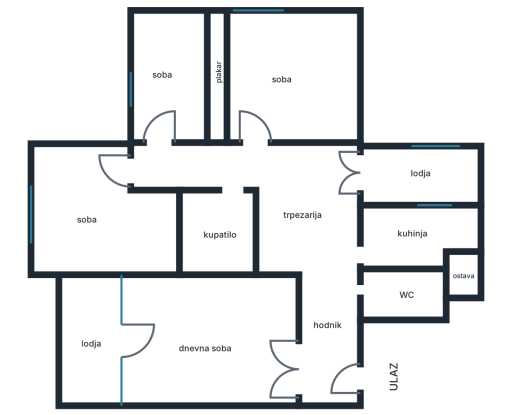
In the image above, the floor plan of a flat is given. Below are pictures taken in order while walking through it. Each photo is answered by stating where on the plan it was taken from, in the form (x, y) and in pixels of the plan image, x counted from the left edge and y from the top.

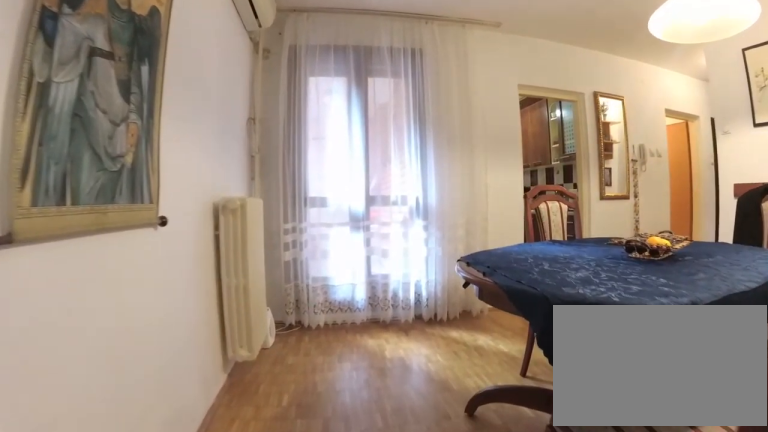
(227, 167)
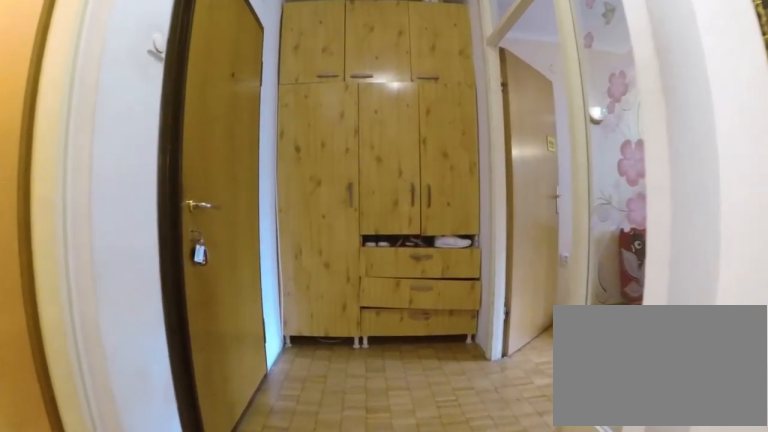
(330, 271)
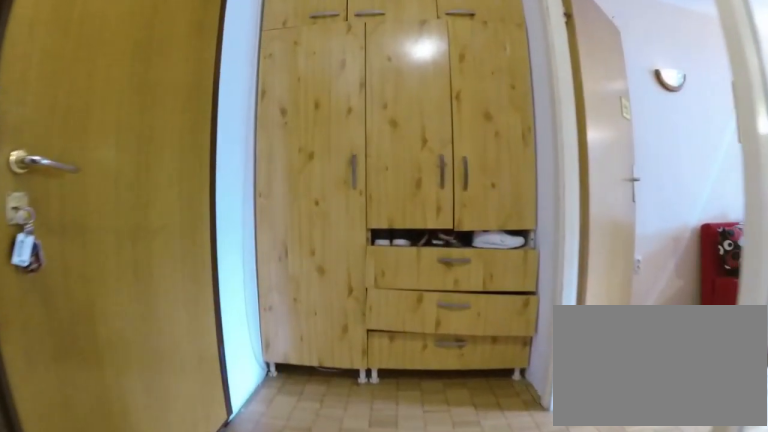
(329, 284)
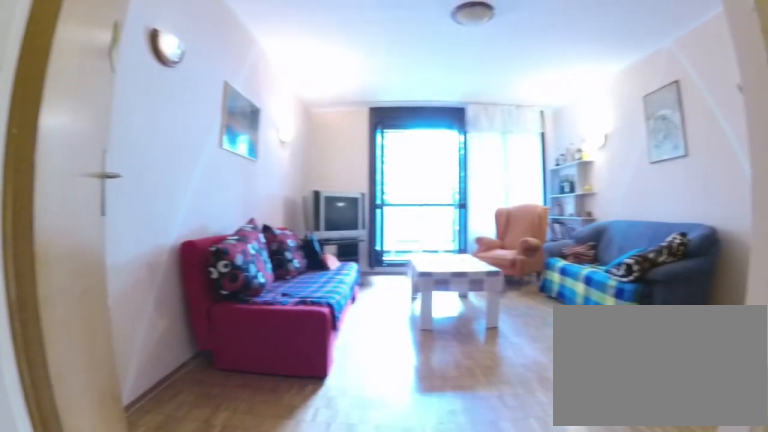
(333, 340)
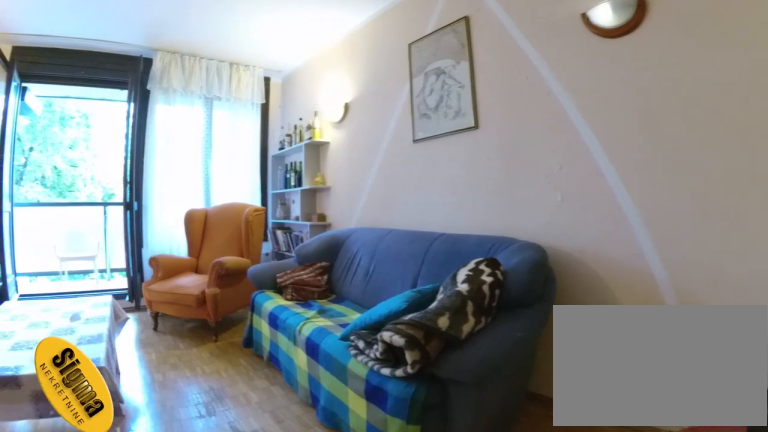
(284, 335)
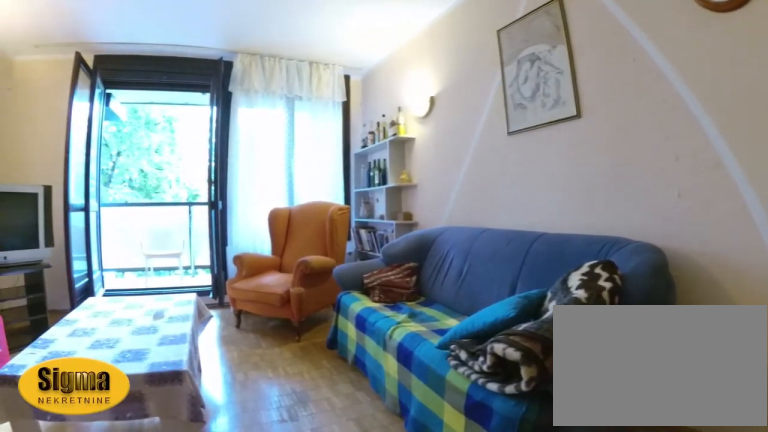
(278, 329)
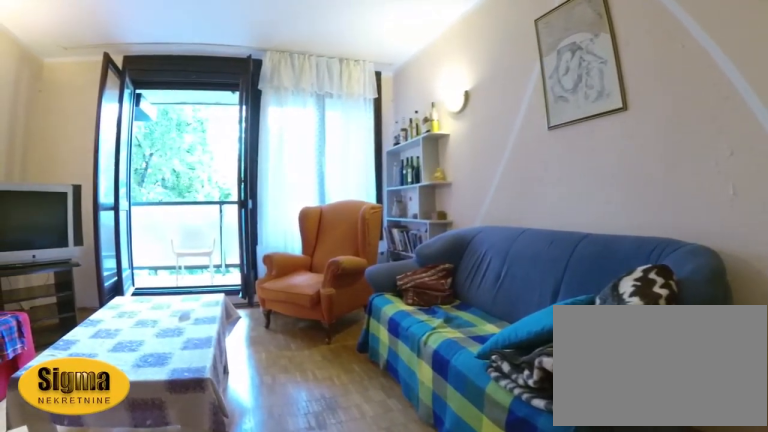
(273, 328)
